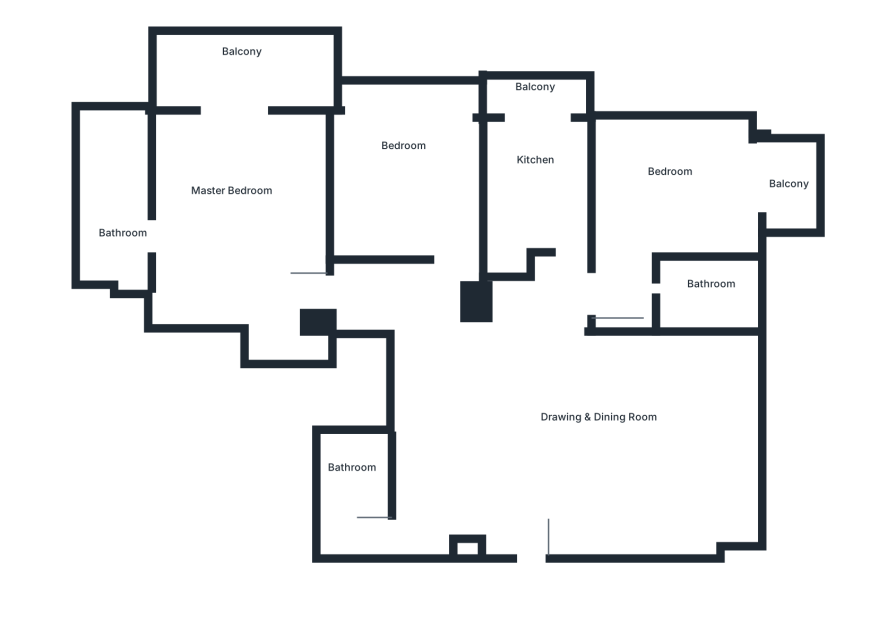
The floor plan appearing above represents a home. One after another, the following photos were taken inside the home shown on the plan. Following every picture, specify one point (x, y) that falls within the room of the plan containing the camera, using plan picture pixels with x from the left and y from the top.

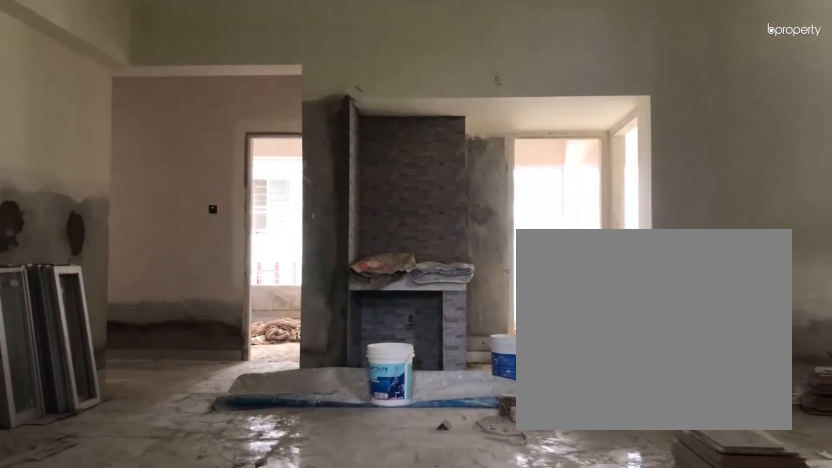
(532, 539)
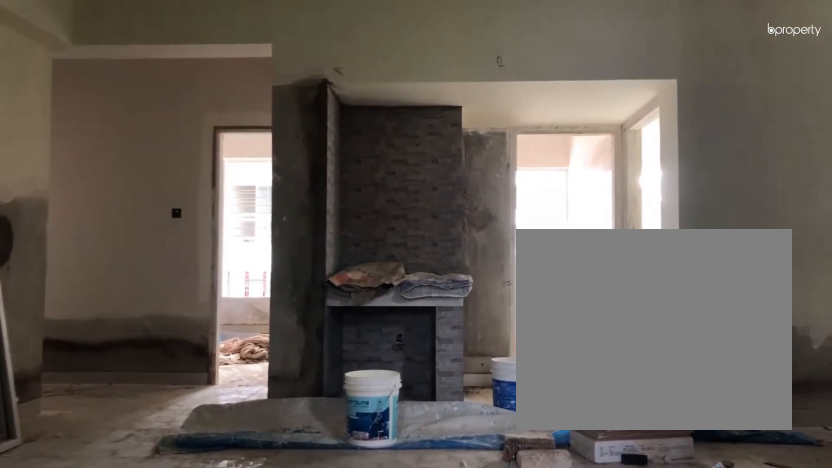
(547, 392)
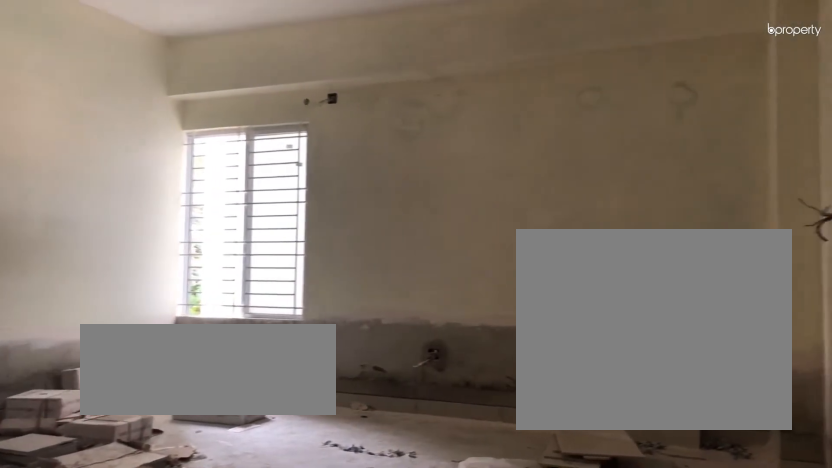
(547, 392)
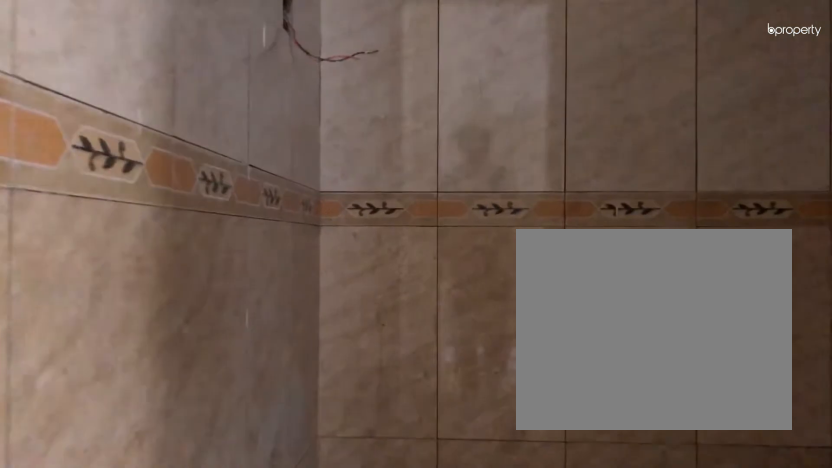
(355, 484)
